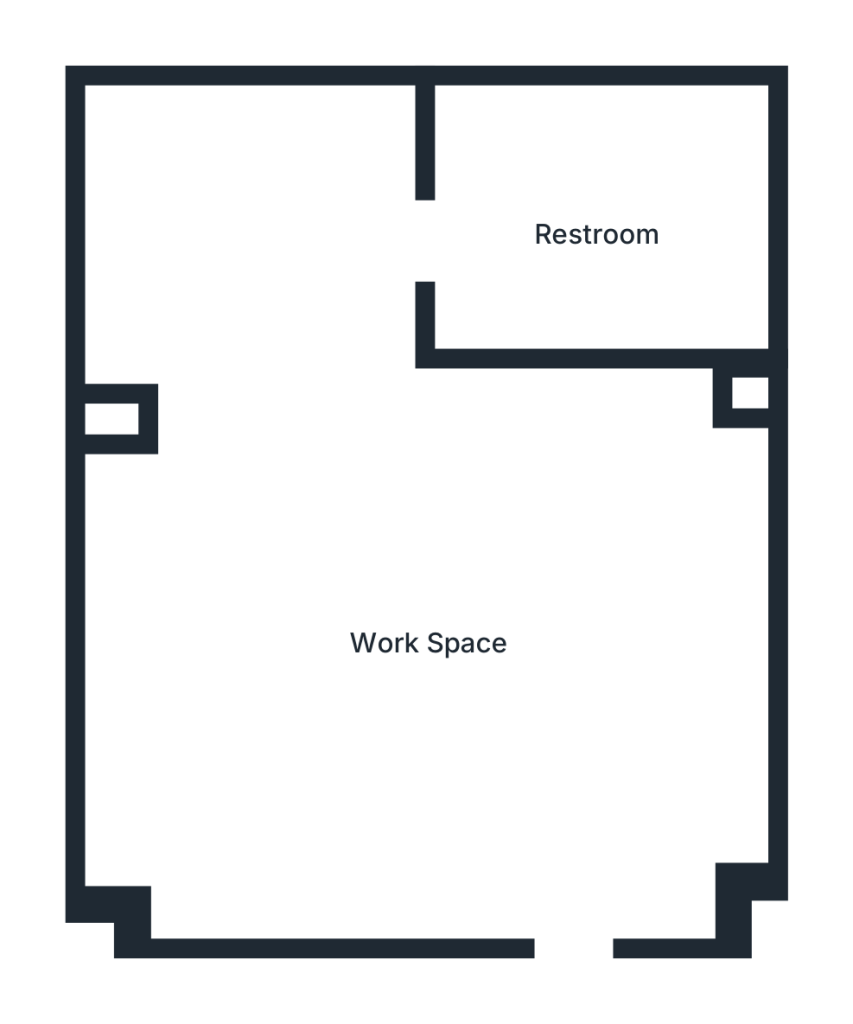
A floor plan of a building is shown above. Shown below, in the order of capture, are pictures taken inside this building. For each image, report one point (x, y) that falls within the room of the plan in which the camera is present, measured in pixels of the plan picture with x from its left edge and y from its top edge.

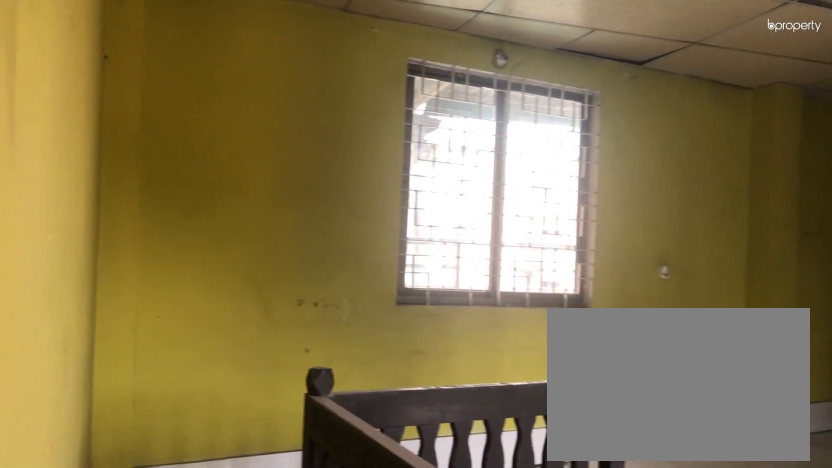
(419, 625)
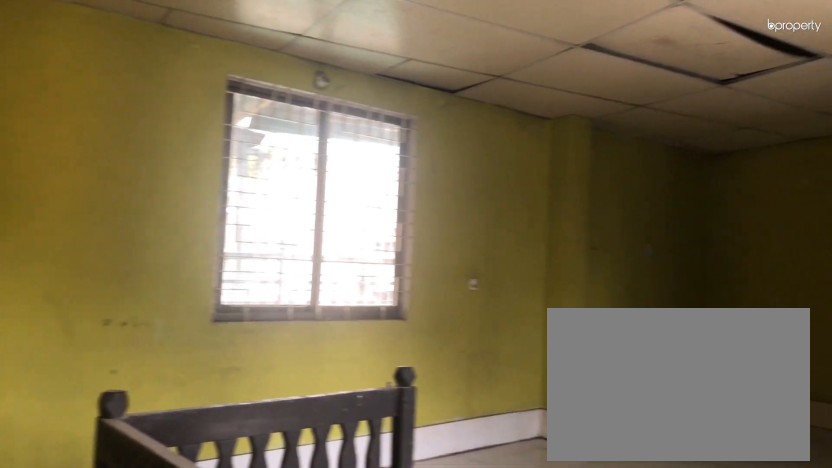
(419, 625)
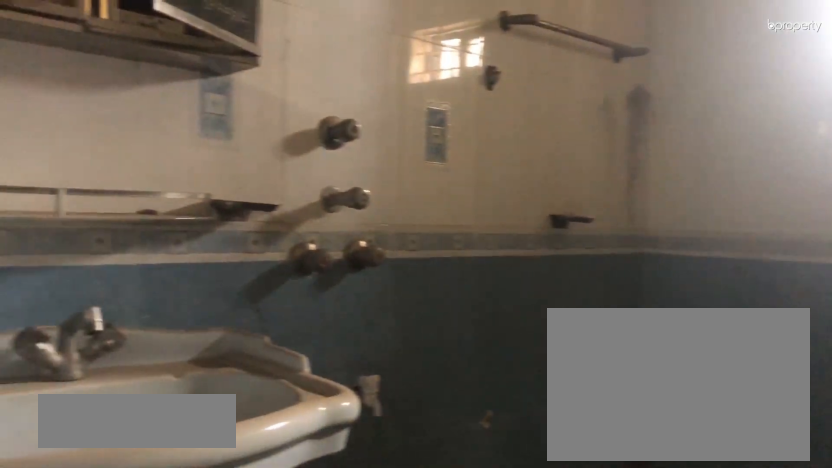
(613, 237)
